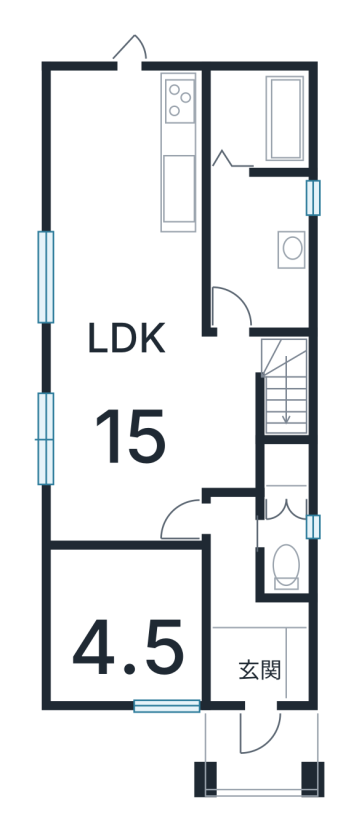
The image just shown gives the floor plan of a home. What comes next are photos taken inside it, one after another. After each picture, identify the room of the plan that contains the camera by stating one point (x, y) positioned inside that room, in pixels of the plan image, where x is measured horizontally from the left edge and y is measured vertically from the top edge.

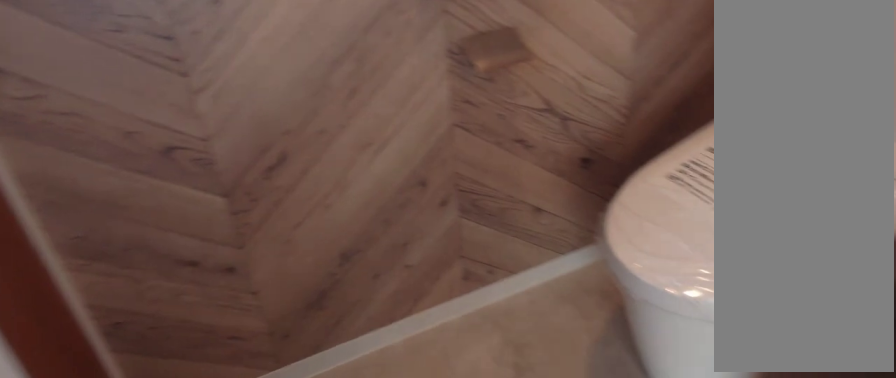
(279, 558)
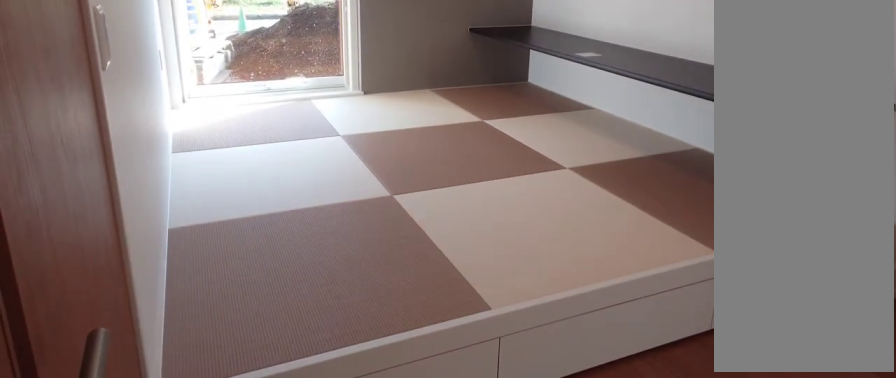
(129, 624)
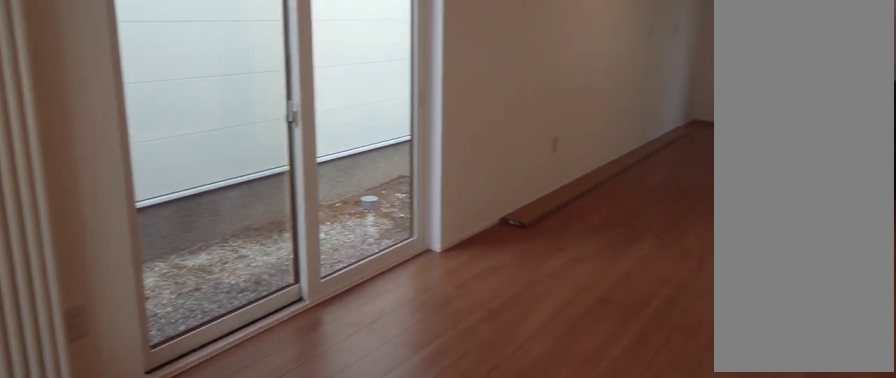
(139, 414)
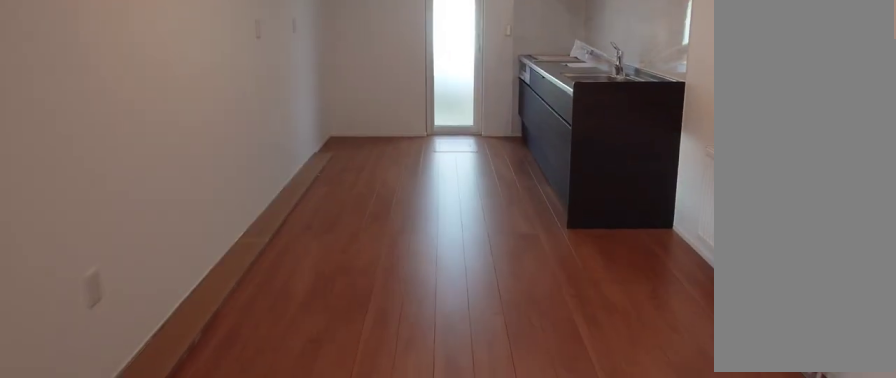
(139, 414)
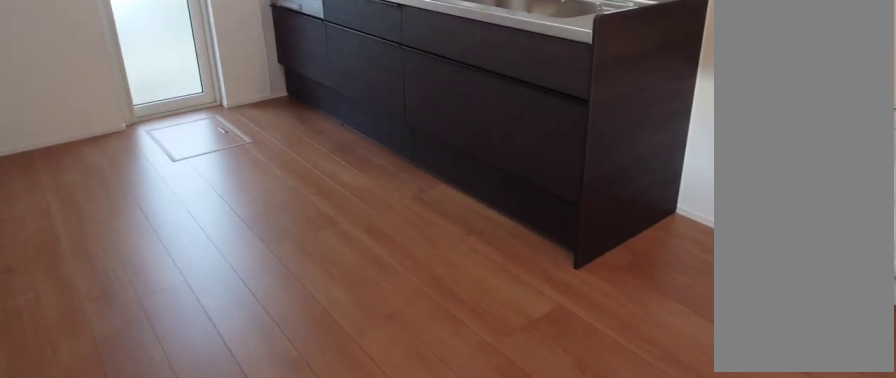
(107, 181)
